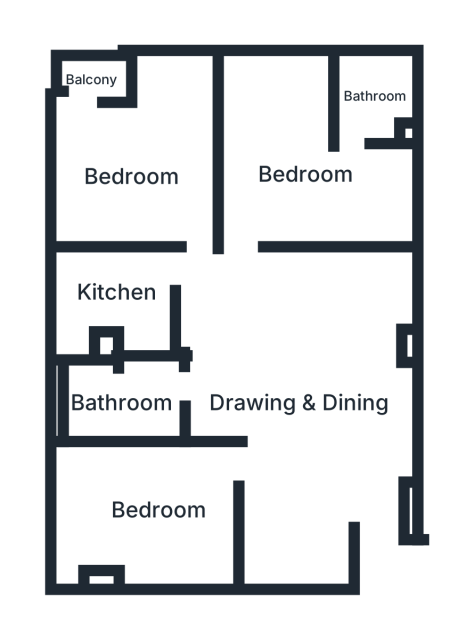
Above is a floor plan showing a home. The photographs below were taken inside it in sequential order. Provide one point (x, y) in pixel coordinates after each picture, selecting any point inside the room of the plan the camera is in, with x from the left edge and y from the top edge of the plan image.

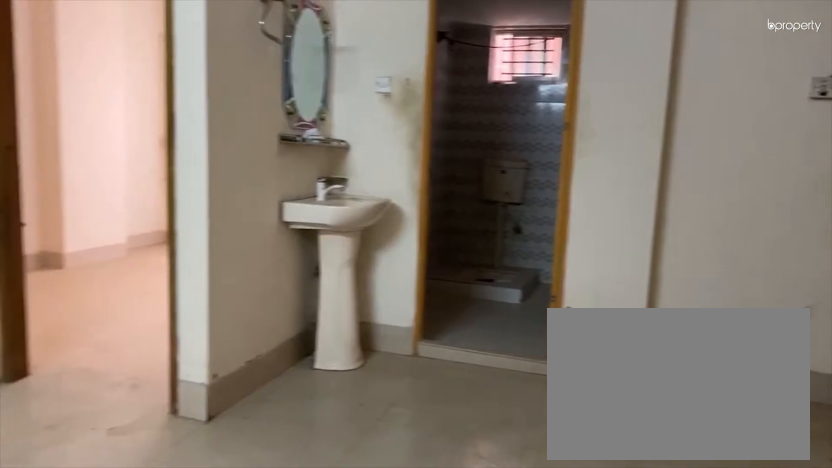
(301, 409)
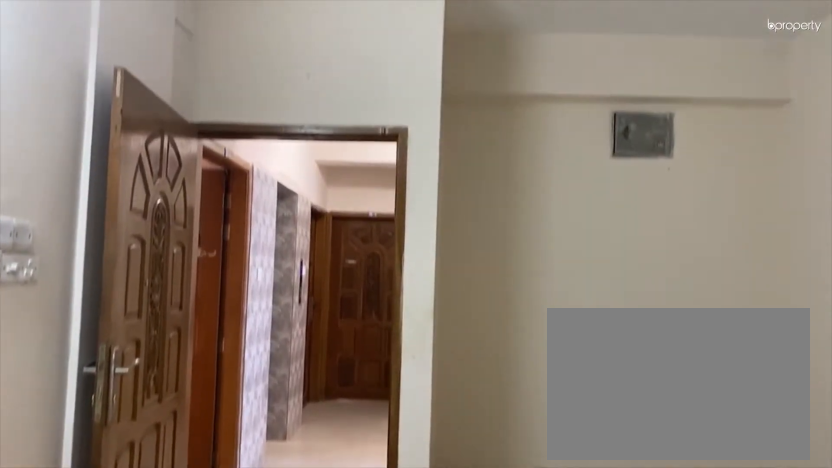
(301, 409)
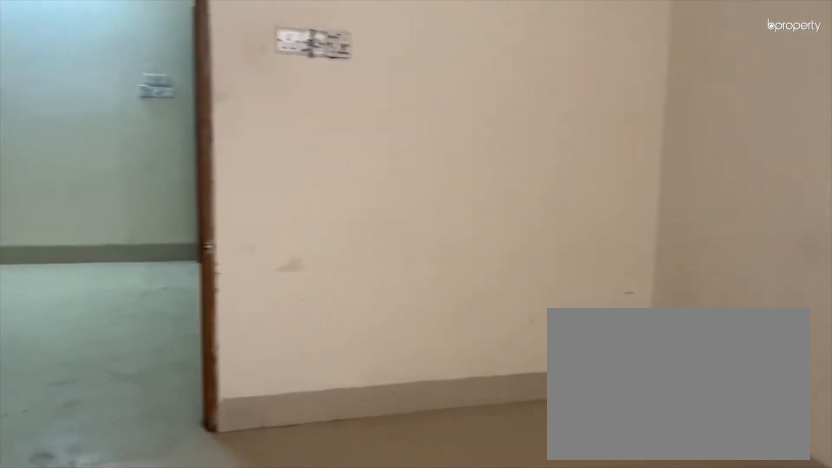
(164, 504)
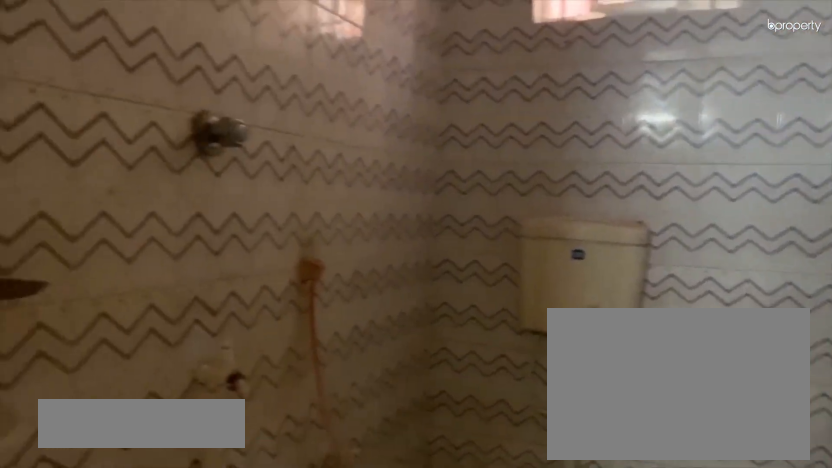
(130, 400)
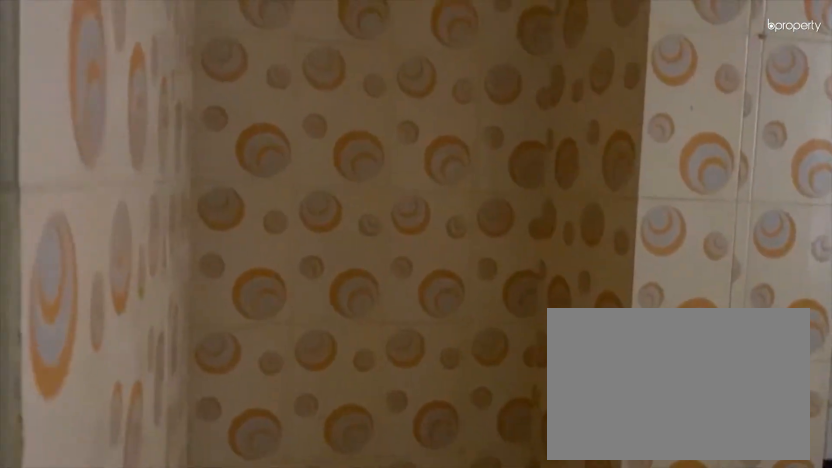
(119, 291)
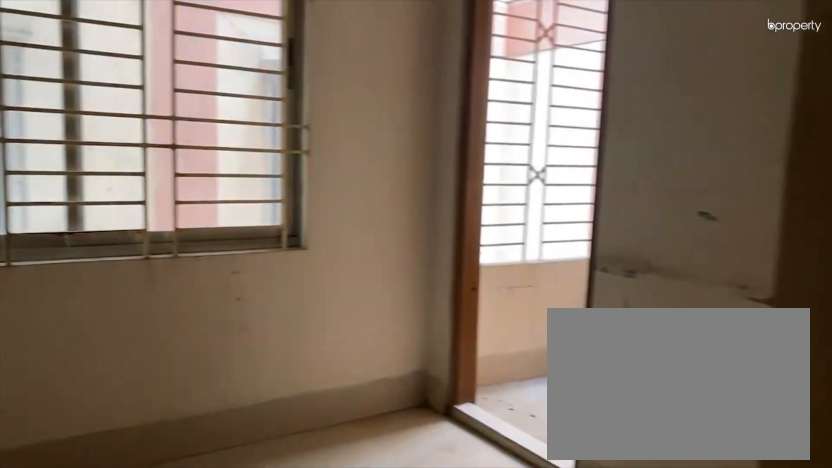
(128, 178)
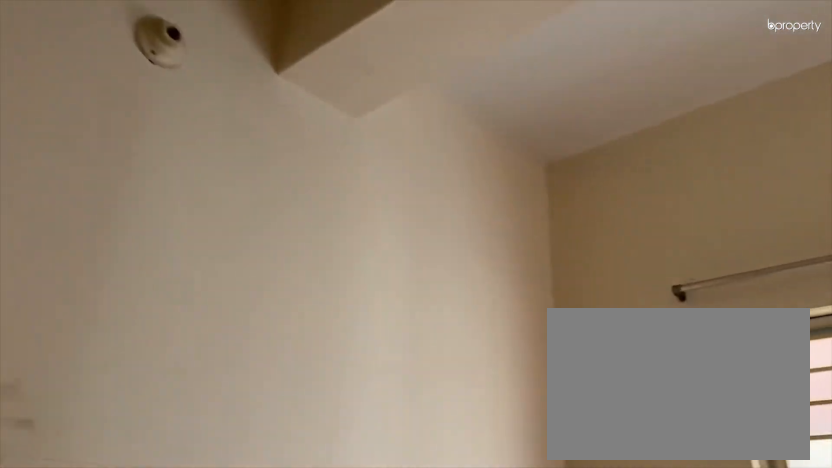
(128, 178)
